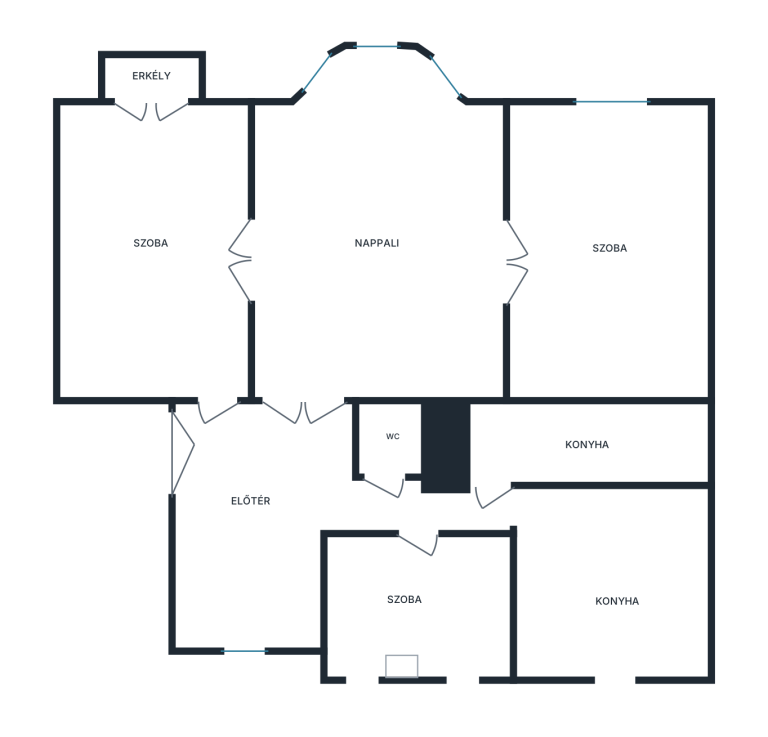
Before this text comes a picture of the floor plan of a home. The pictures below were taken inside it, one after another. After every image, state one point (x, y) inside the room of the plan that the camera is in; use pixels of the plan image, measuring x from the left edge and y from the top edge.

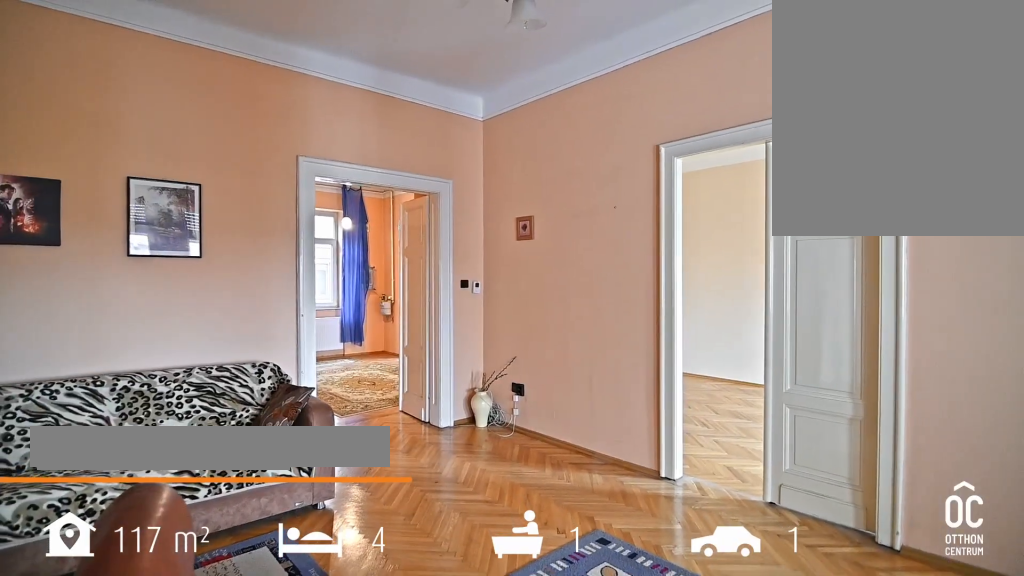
(375, 255)
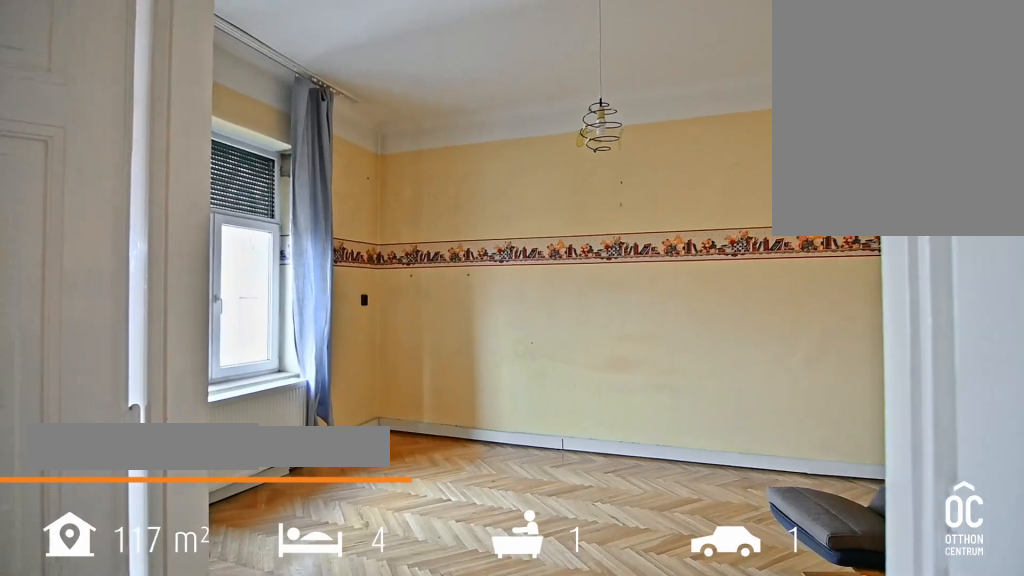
(602, 254)
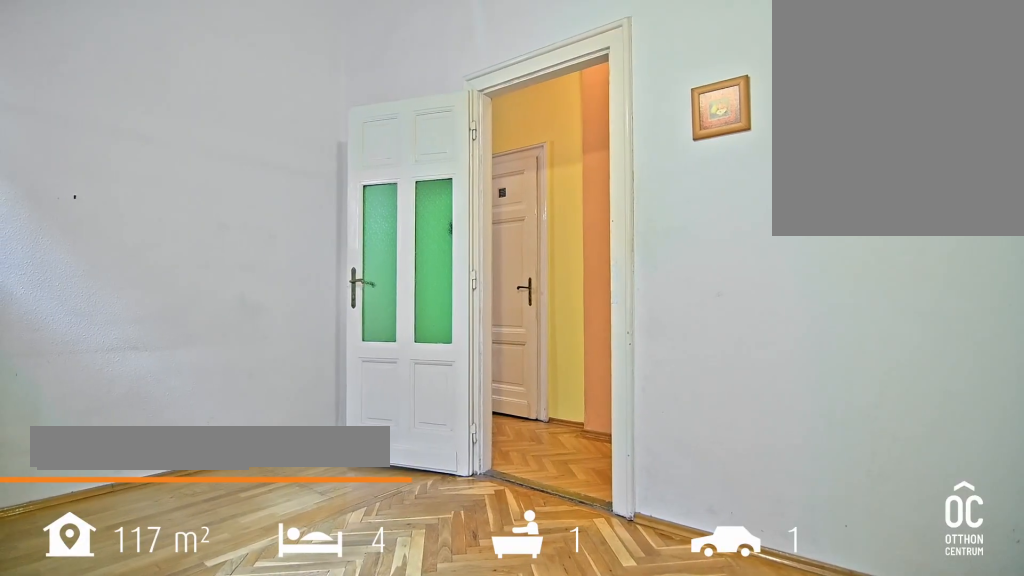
(417, 604)
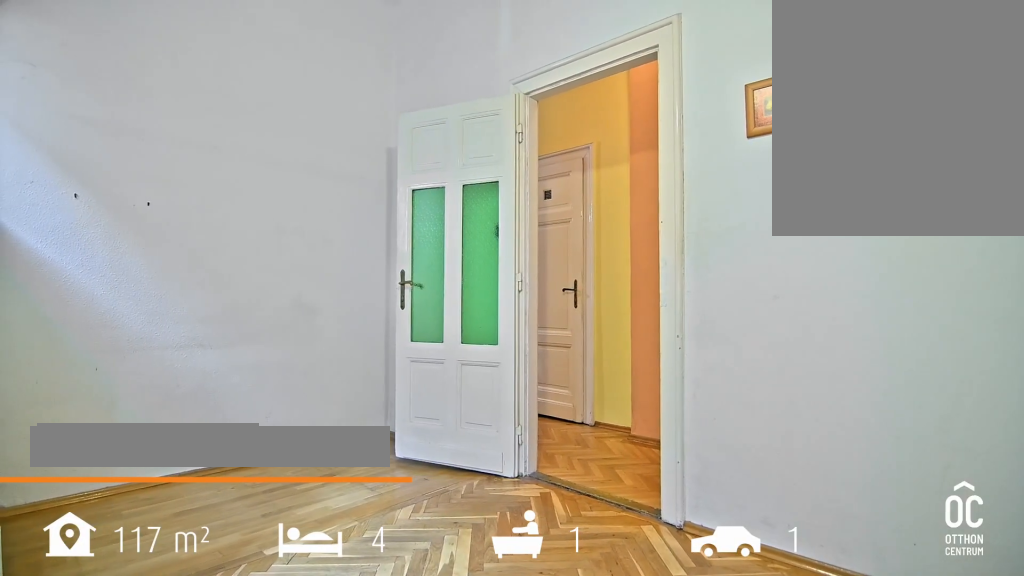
(417, 604)
